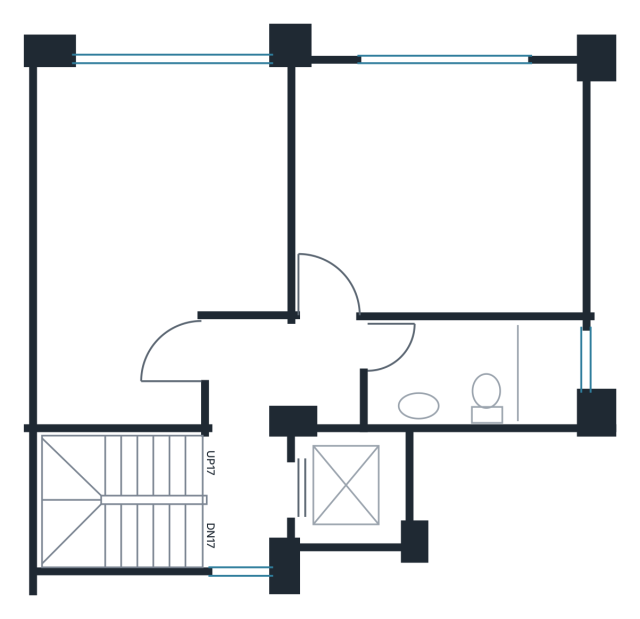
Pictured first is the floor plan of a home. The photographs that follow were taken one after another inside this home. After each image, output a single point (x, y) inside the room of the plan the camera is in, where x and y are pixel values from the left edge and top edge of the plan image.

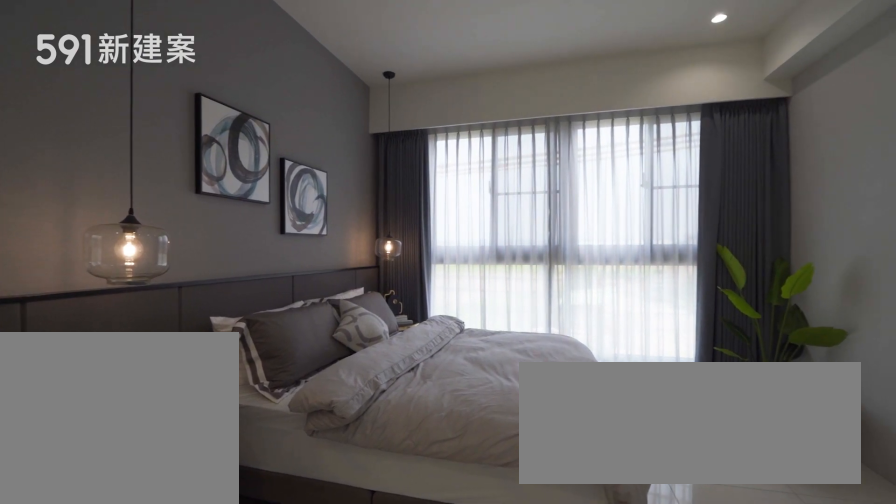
(151, 230)
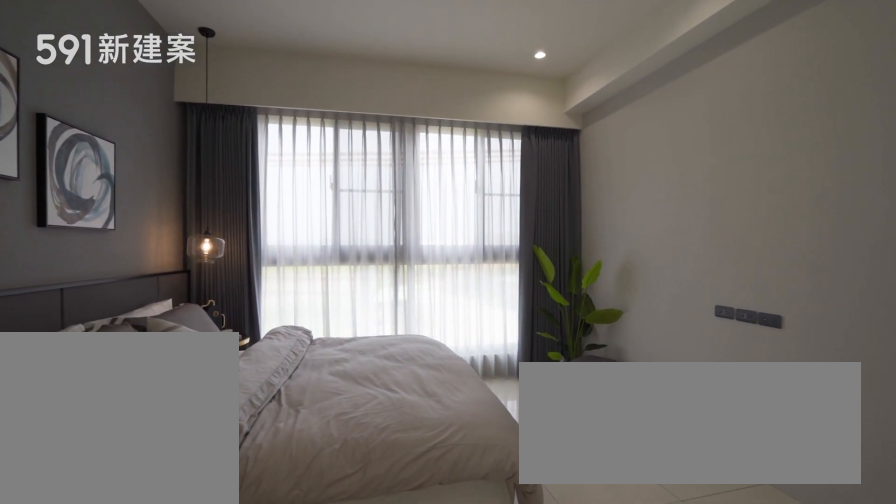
(151, 230)
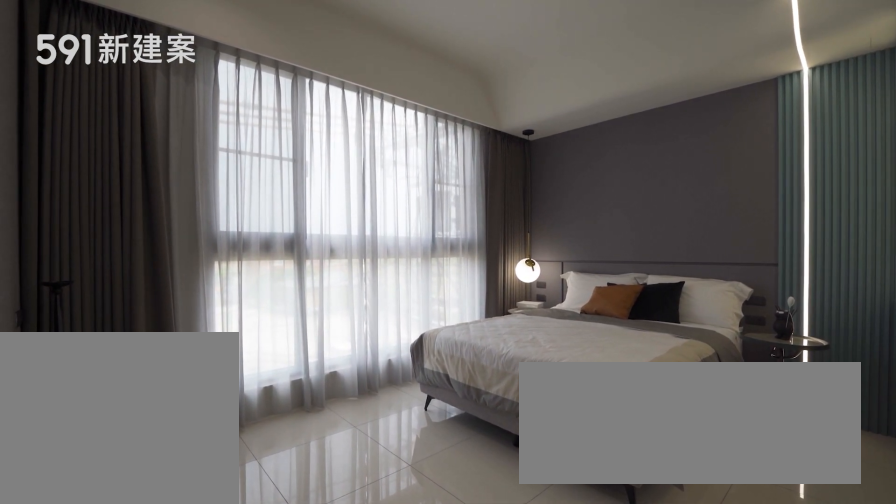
(441, 188)
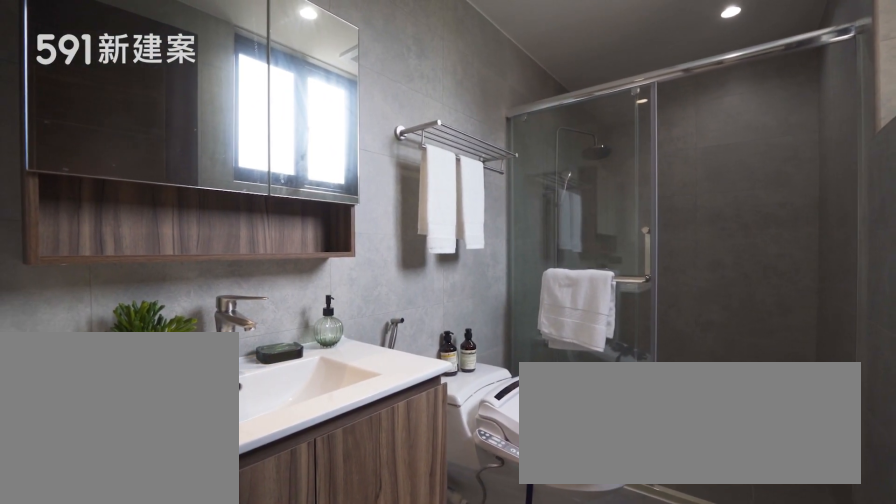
(478, 371)
